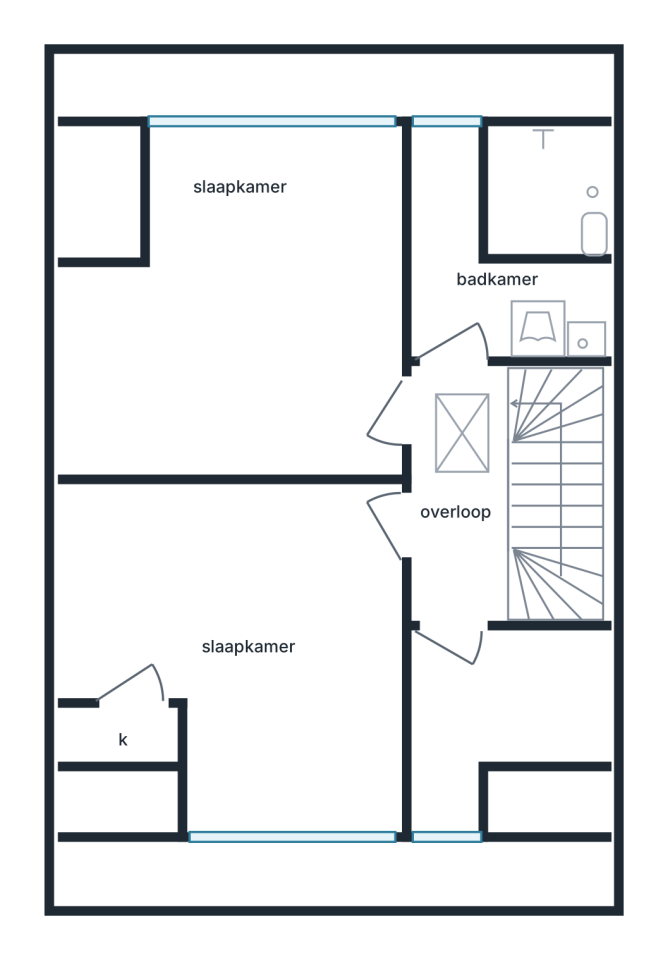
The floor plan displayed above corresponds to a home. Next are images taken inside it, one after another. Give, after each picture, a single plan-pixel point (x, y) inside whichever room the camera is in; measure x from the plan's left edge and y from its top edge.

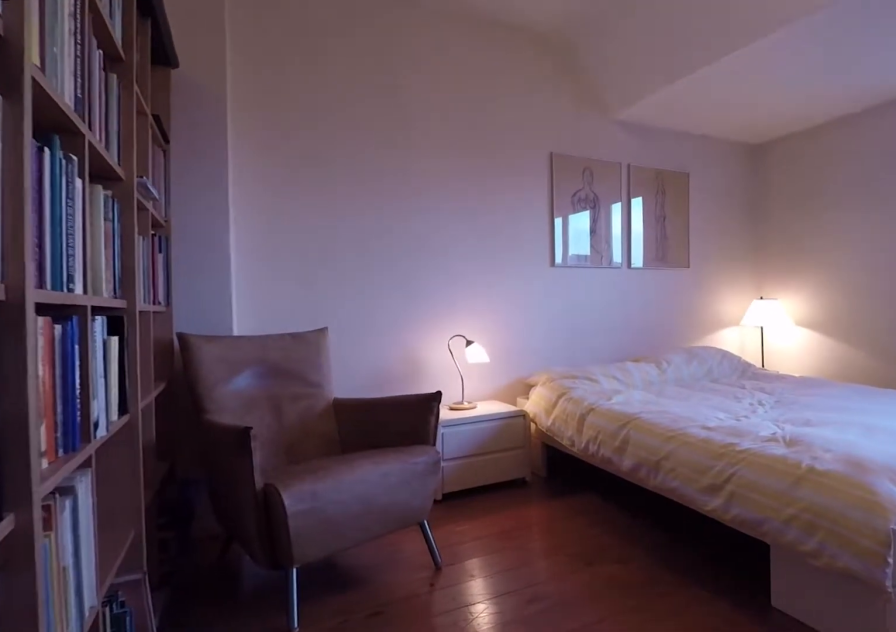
(235, 315)
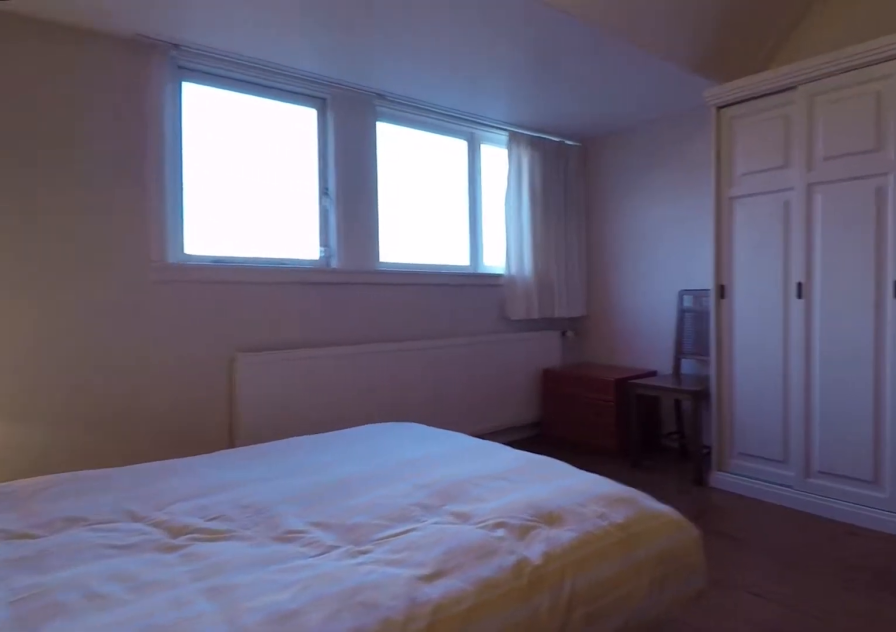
(235, 315)
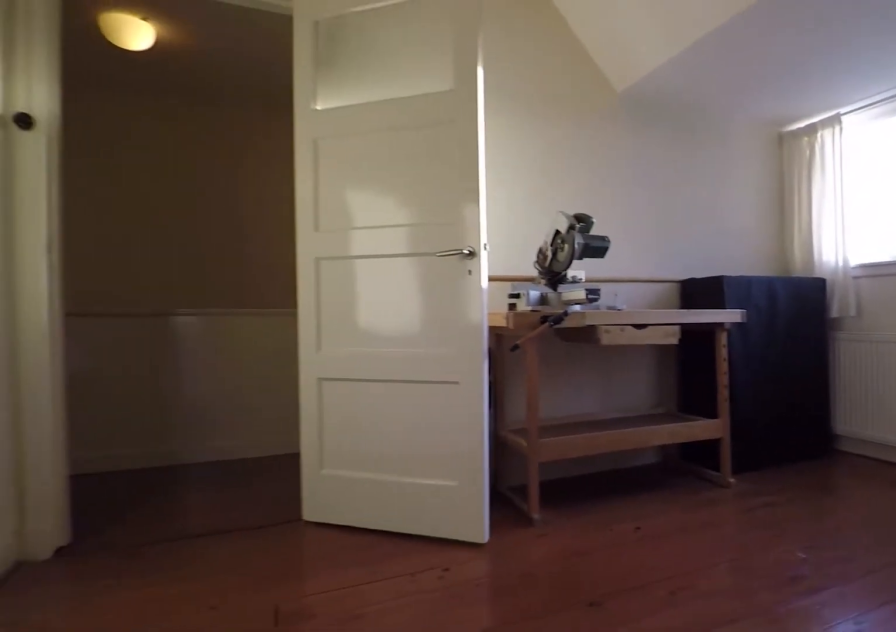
(258, 650)
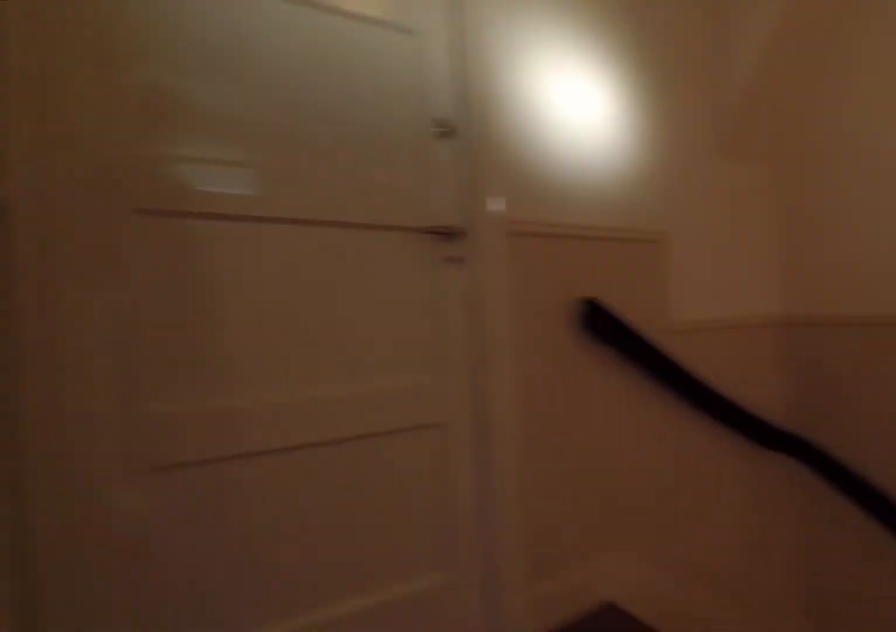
(459, 496)
